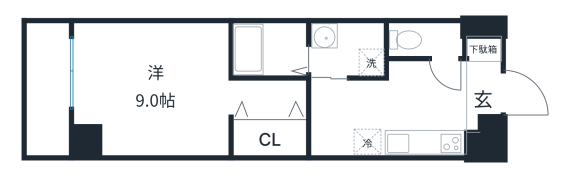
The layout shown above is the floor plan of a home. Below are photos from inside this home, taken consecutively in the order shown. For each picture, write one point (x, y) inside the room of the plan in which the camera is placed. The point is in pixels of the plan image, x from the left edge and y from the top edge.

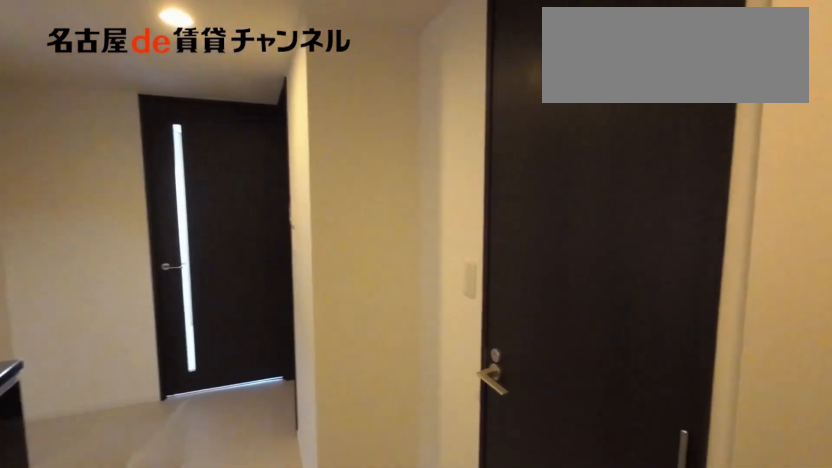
(483, 85)
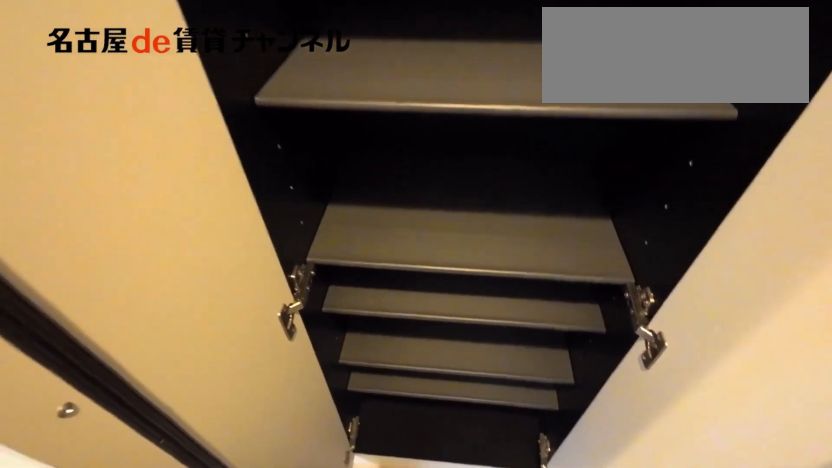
(483, 85)
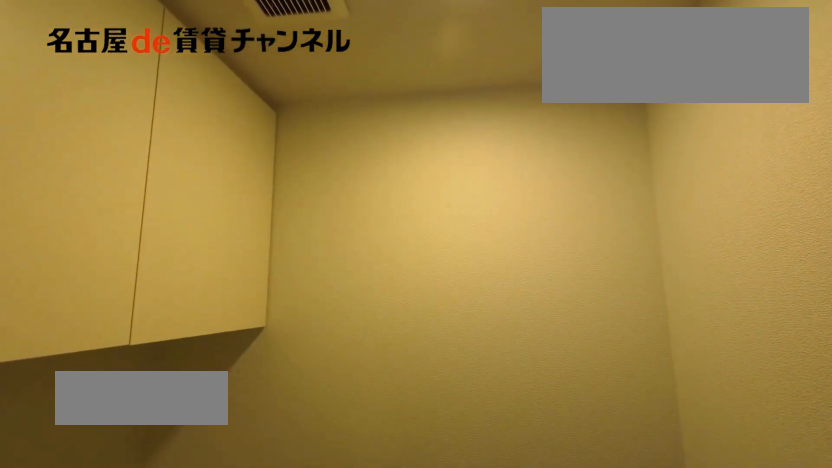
(425, 40)
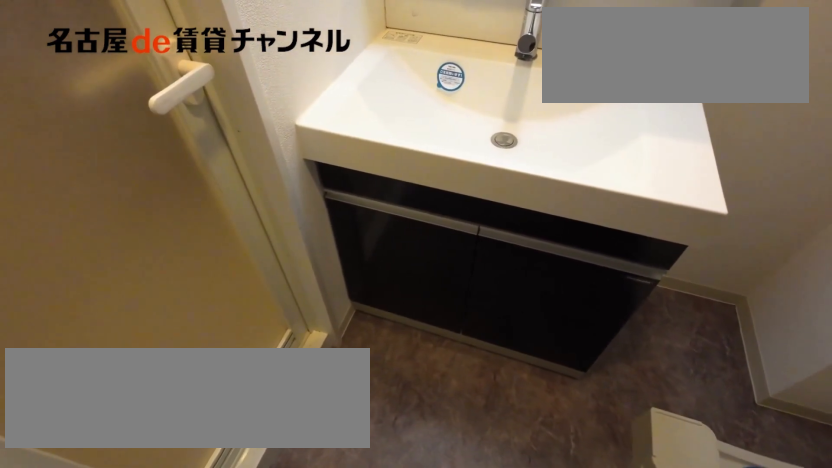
(349, 49)
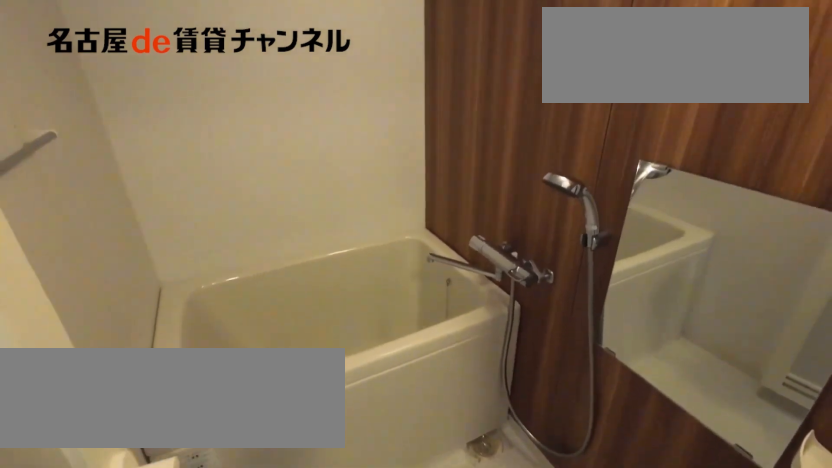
(269, 49)
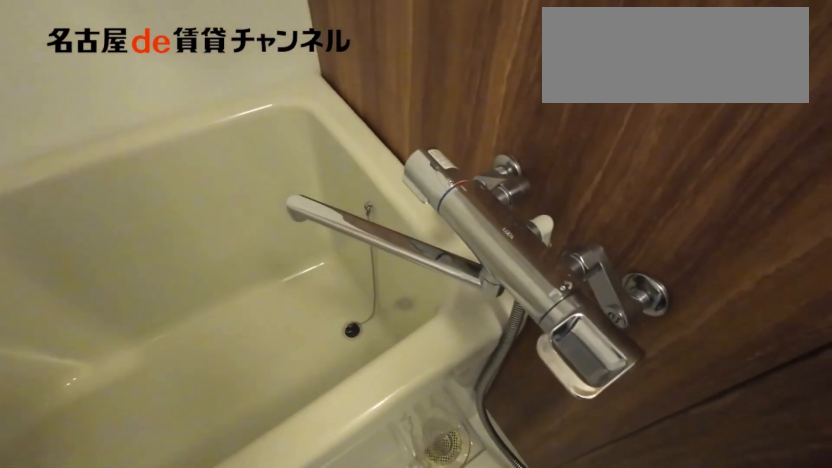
(269, 49)
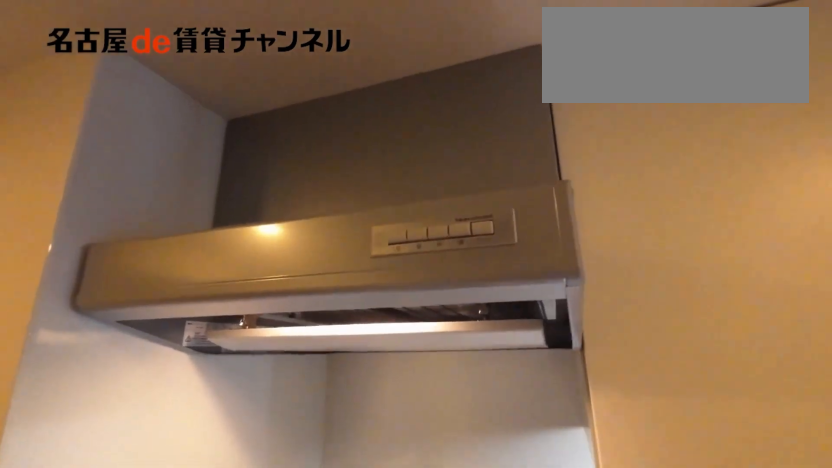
(411, 141)
